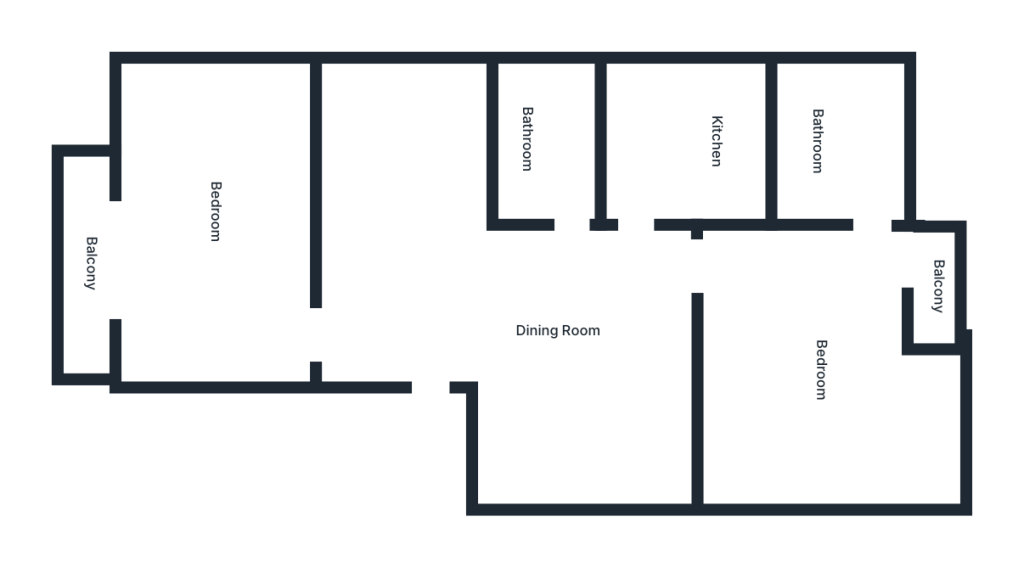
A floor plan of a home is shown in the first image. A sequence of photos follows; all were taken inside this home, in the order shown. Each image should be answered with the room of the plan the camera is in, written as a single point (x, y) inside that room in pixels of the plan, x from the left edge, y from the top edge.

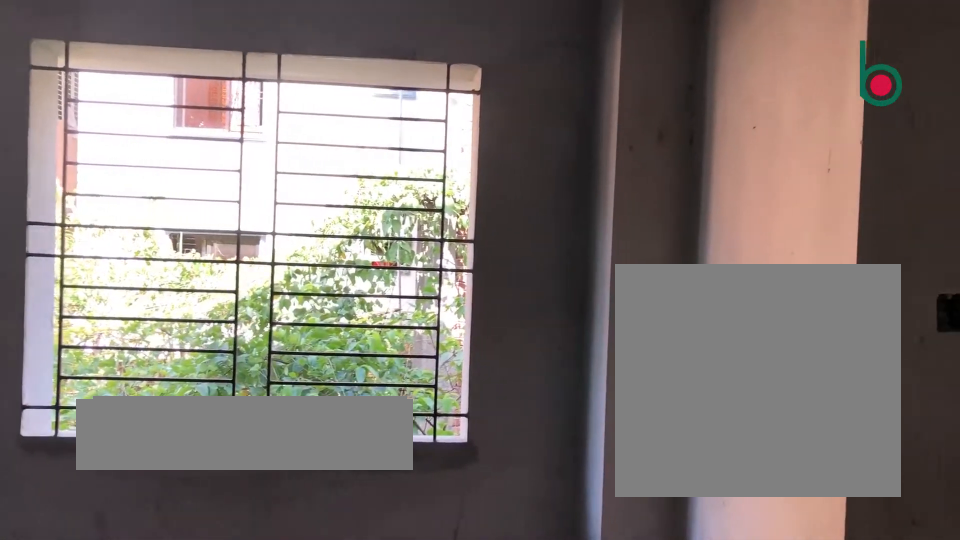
(561, 332)
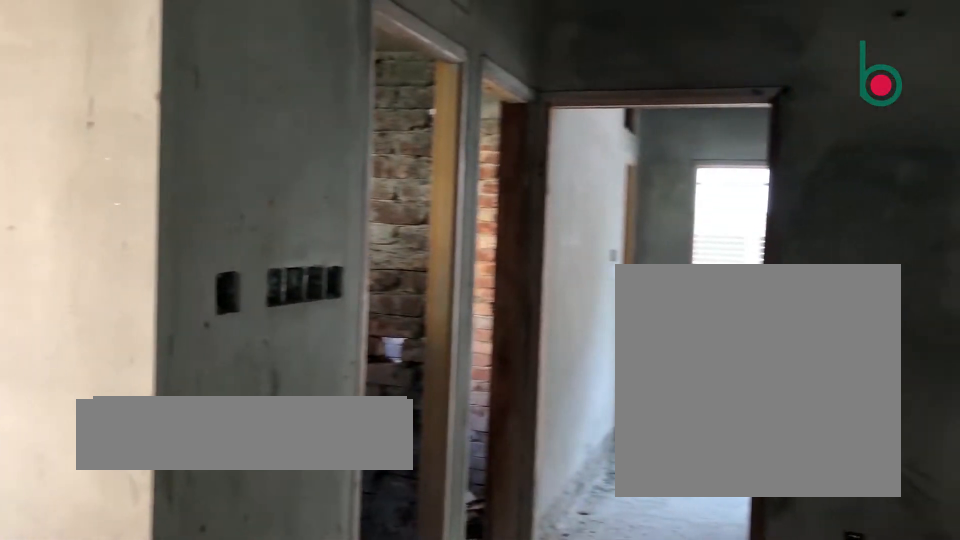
(561, 332)
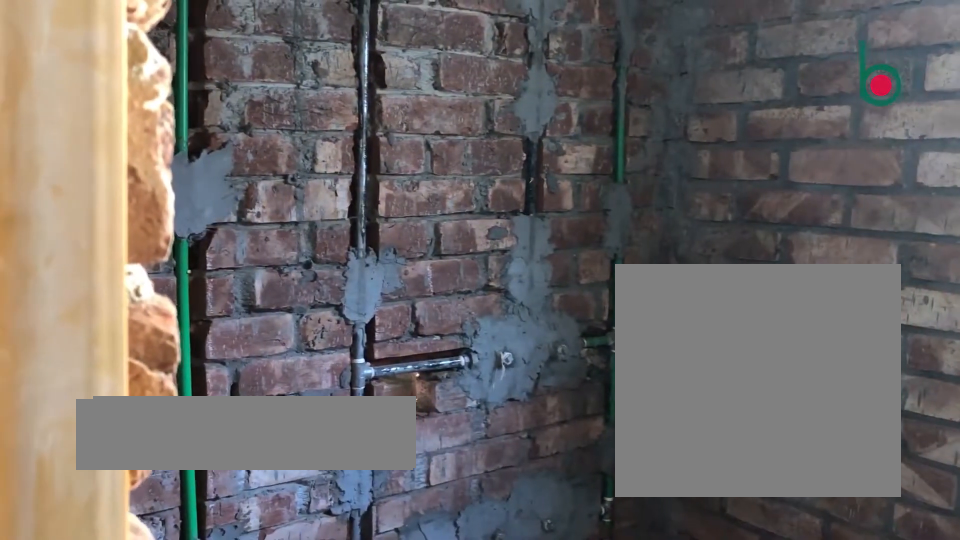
(832, 142)
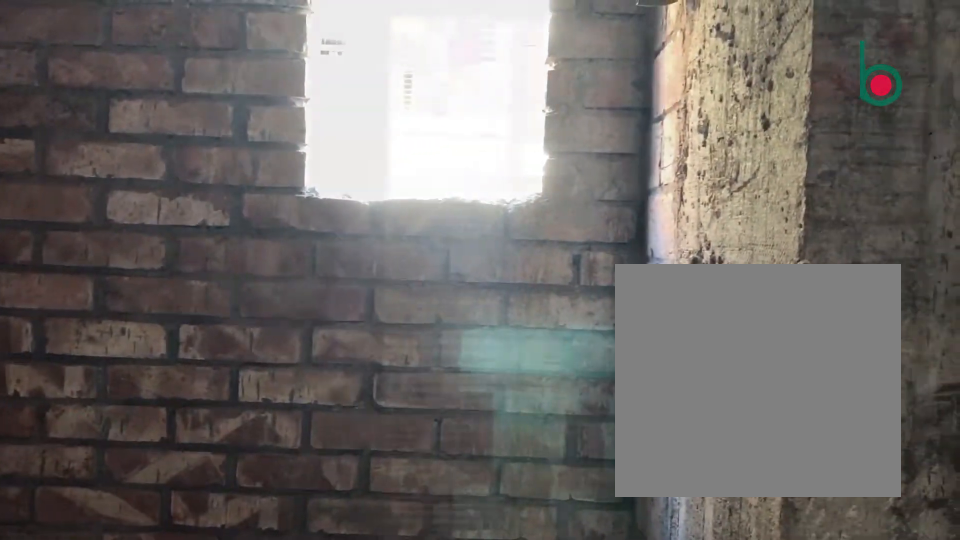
(832, 142)
